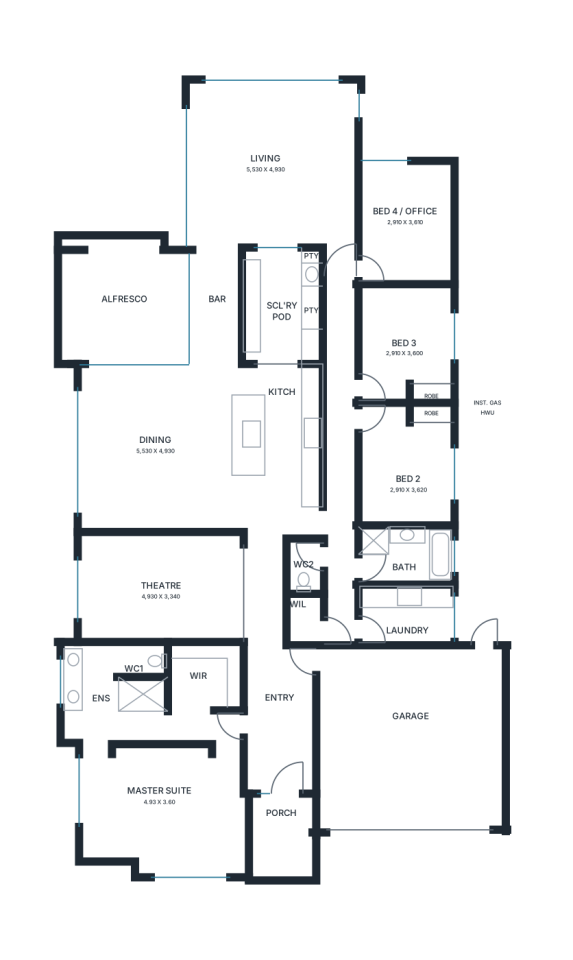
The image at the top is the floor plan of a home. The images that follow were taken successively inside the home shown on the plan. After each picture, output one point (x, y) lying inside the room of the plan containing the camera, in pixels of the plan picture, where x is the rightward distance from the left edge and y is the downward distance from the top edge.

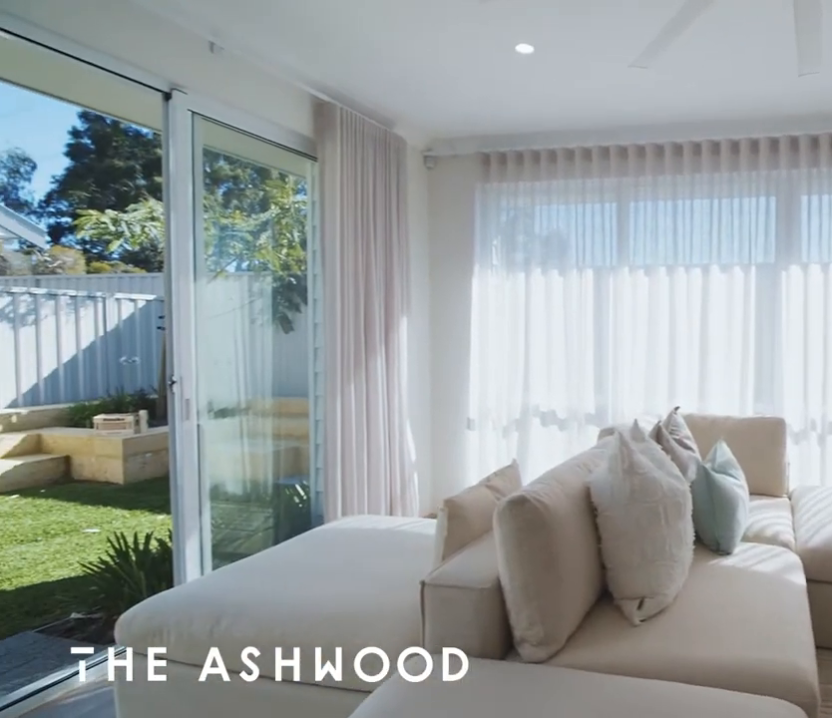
(272, 164)
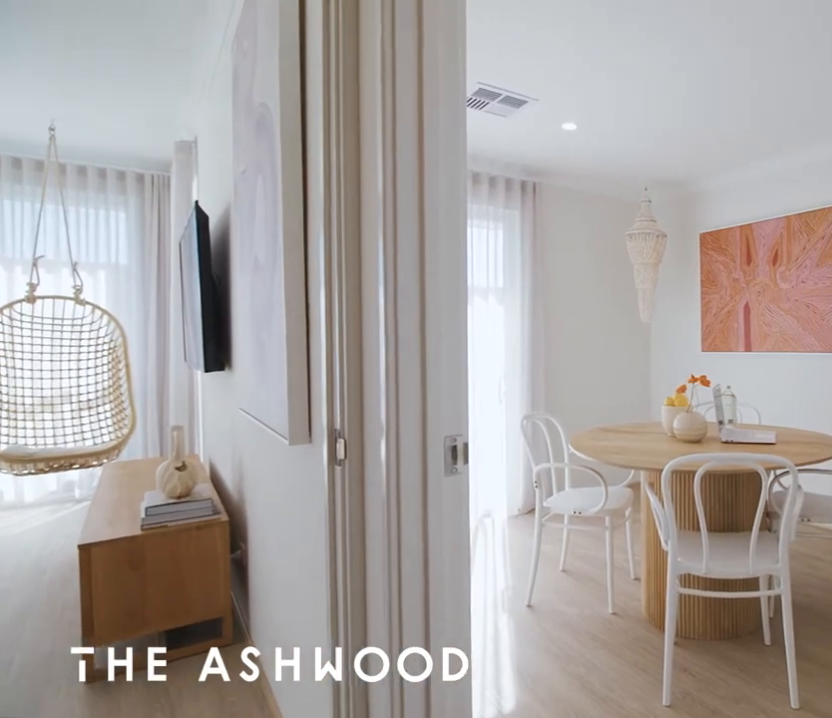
(404, 223)
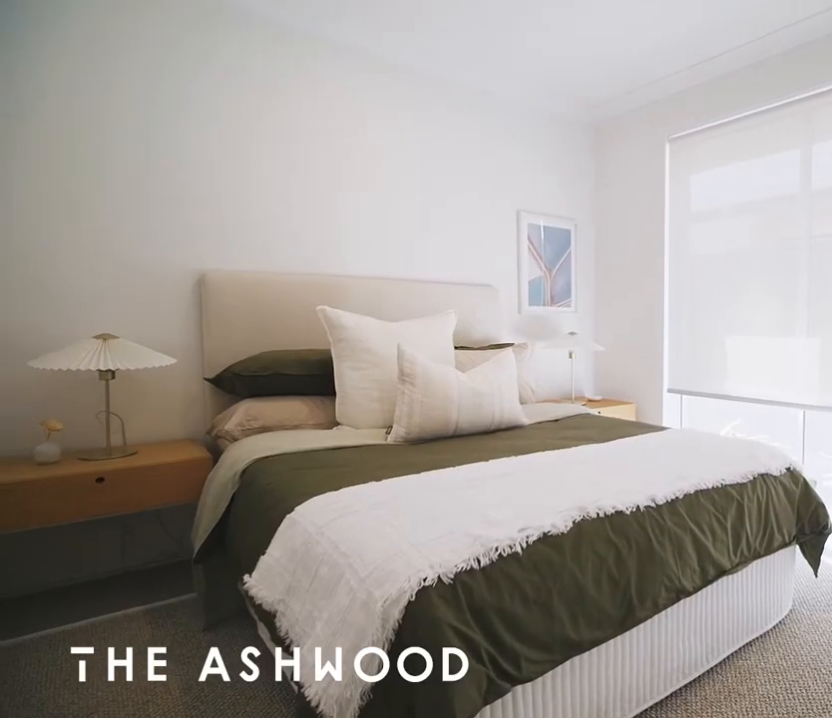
(406, 344)
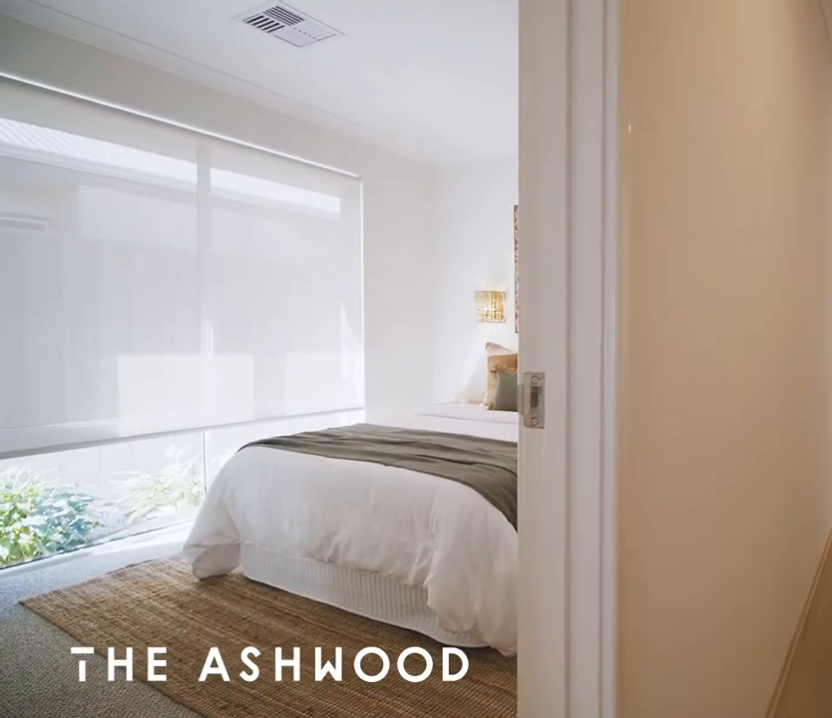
(405, 464)
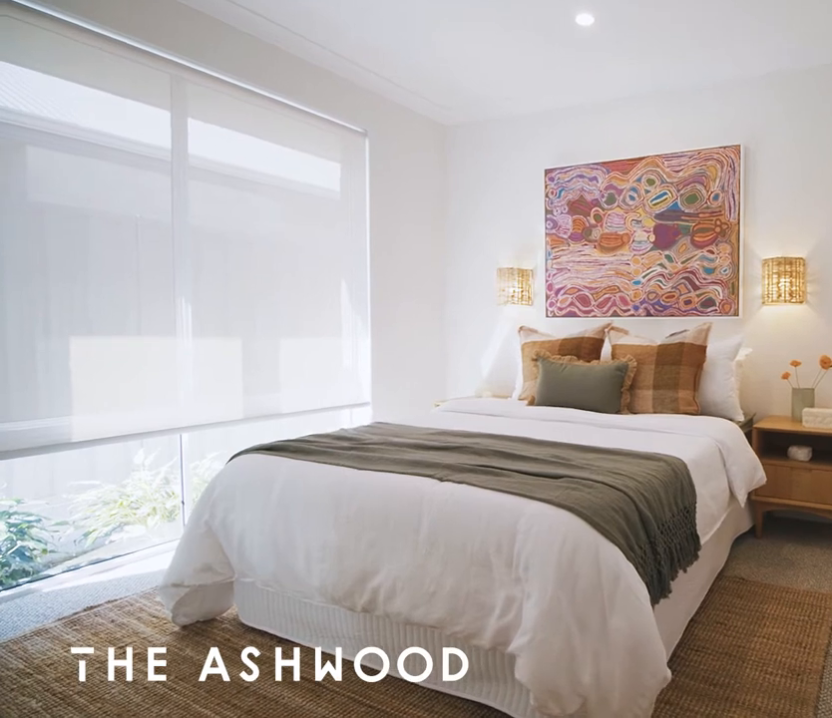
(405, 464)
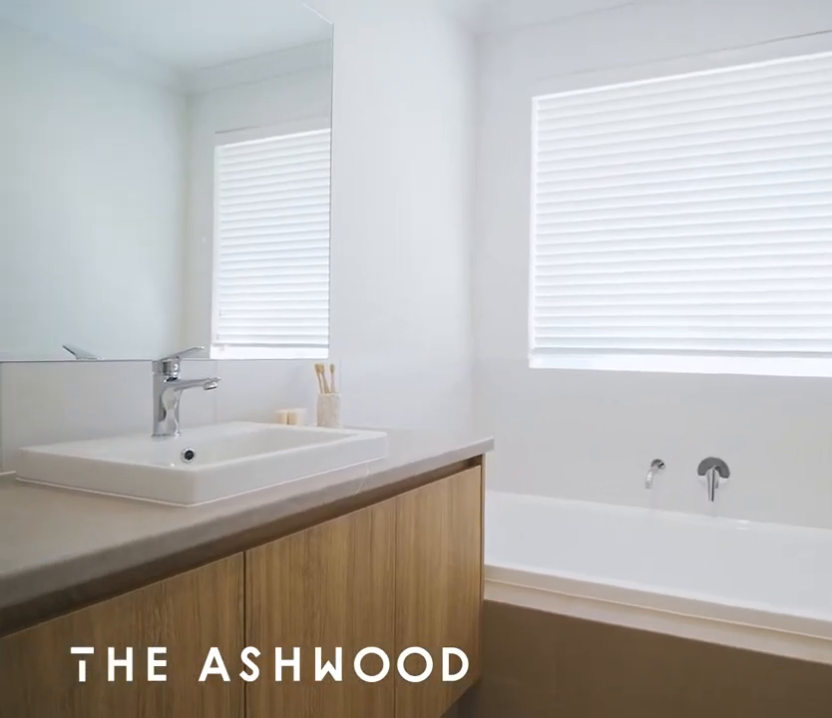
(405, 554)
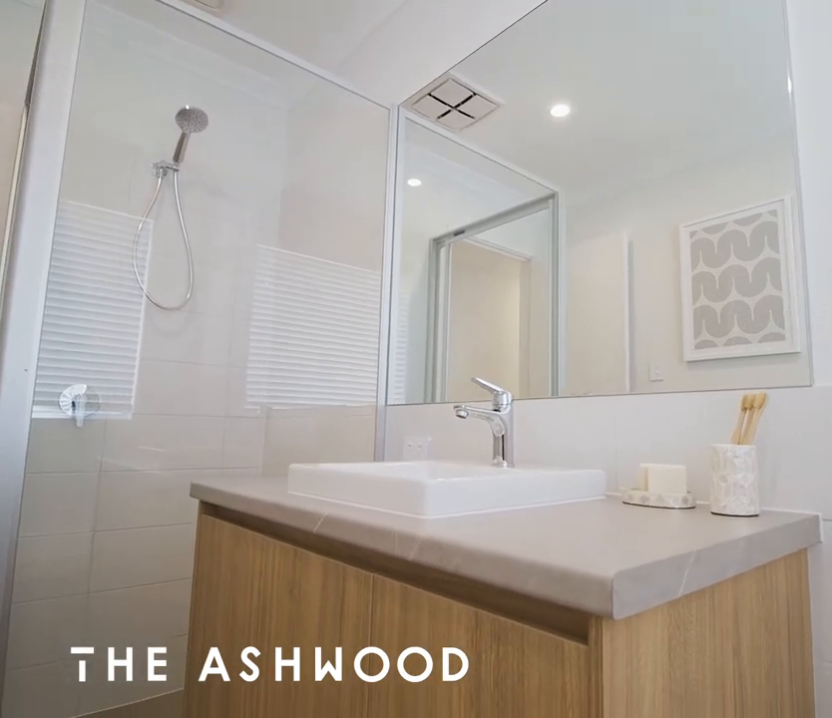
(405, 555)
